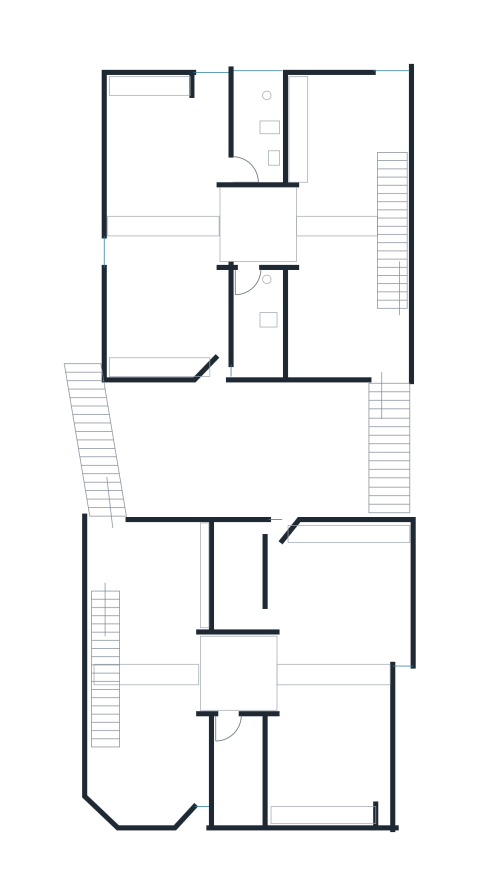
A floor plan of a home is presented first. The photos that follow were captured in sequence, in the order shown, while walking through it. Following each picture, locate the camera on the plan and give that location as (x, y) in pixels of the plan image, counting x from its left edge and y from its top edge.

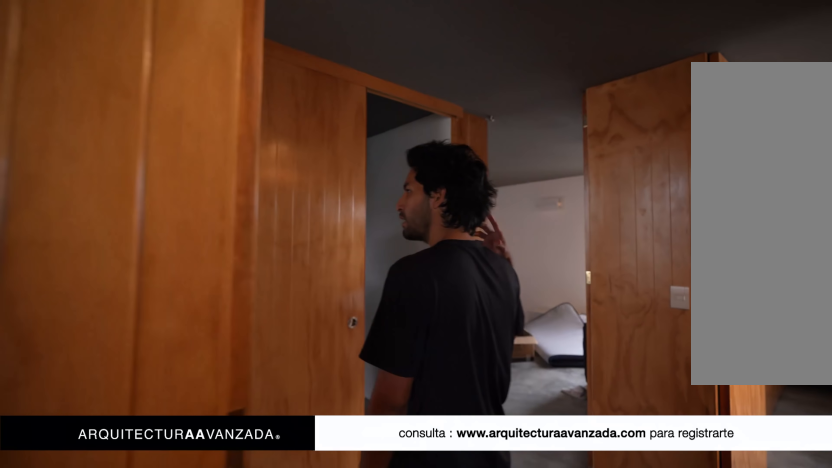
(308, 205)
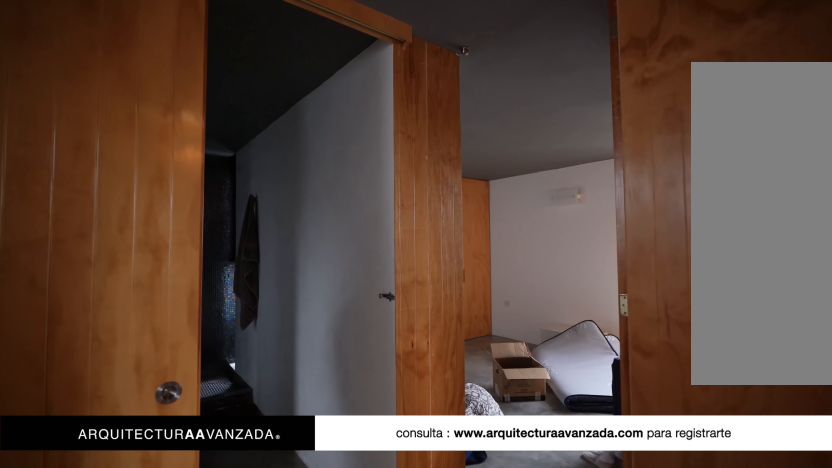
(312, 198)
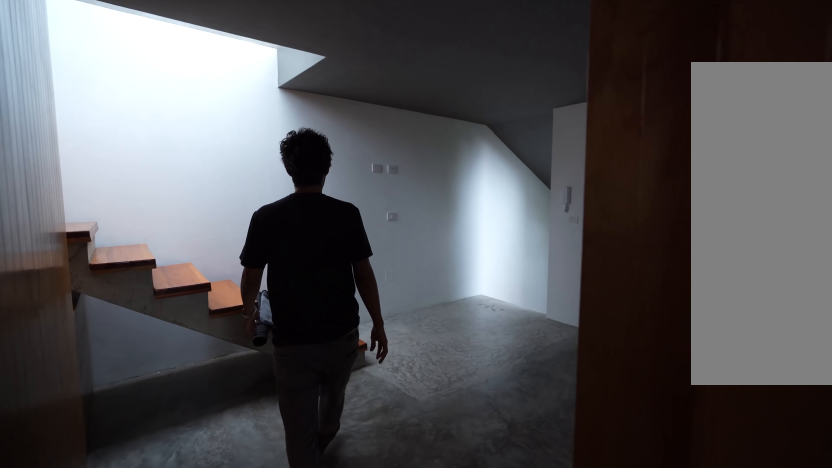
(261, 287)
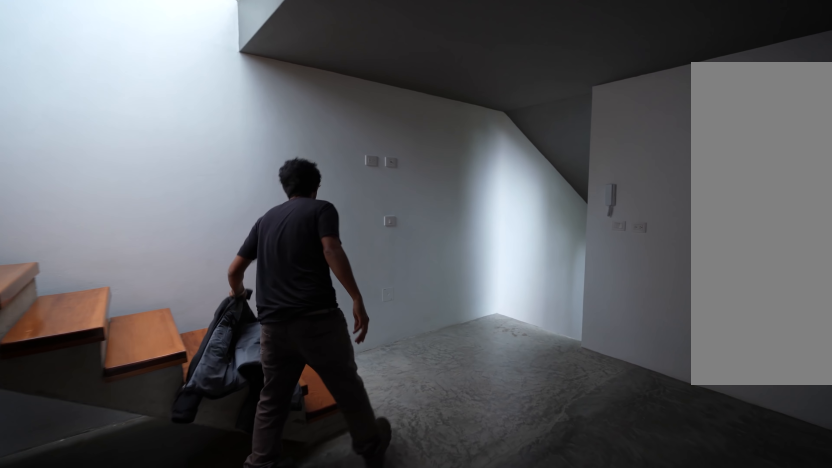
(254, 253)
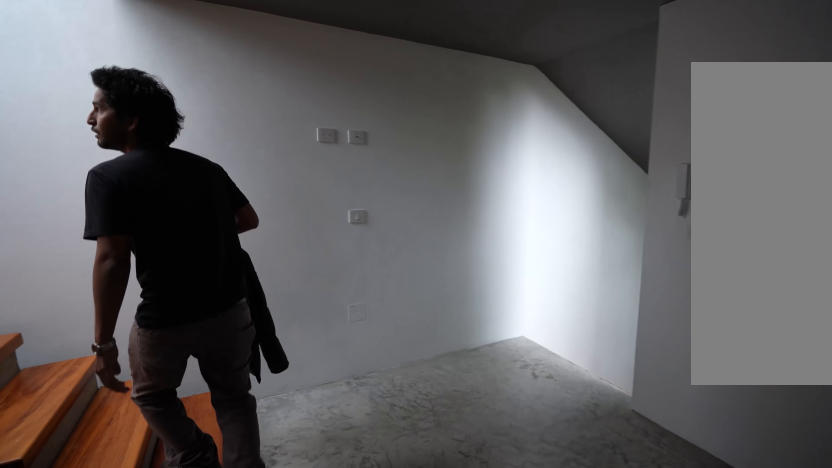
(261, 249)
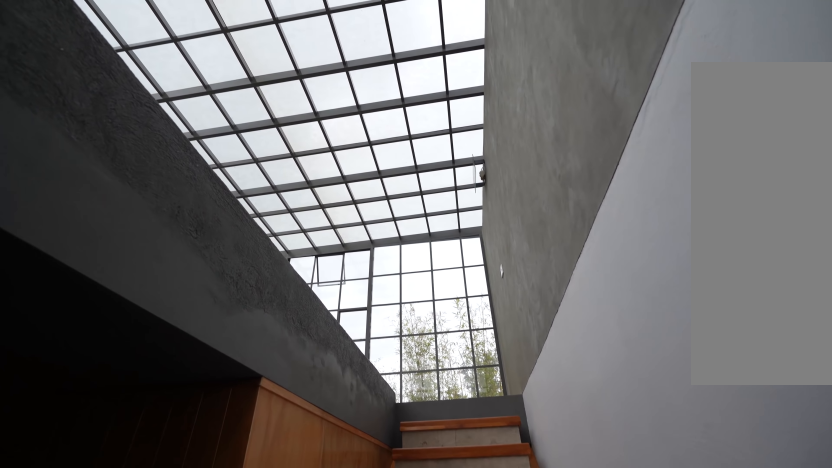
(370, 362)
